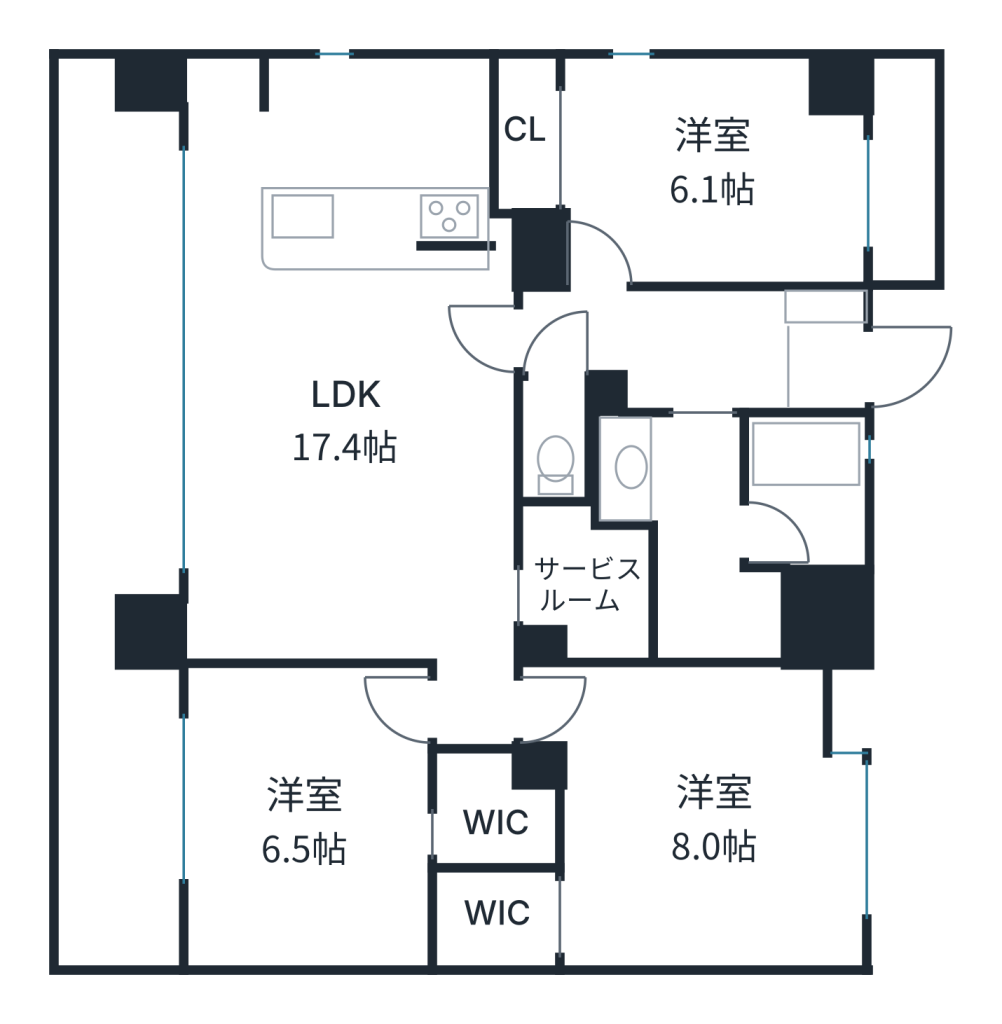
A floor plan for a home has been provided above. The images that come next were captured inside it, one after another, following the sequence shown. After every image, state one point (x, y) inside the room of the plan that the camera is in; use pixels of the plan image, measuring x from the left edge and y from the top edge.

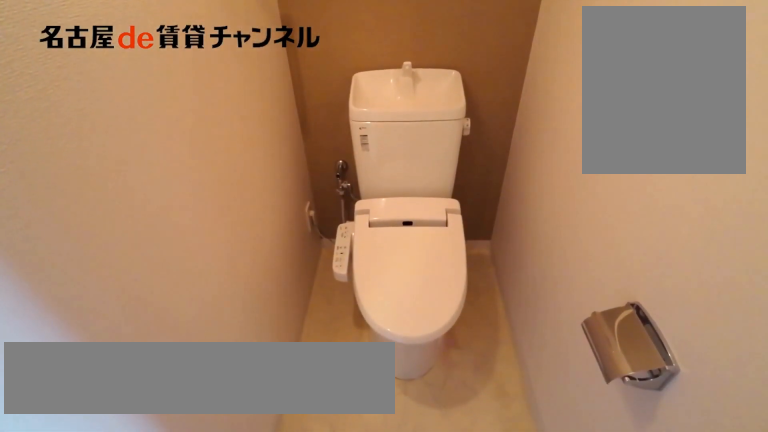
(555, 438)
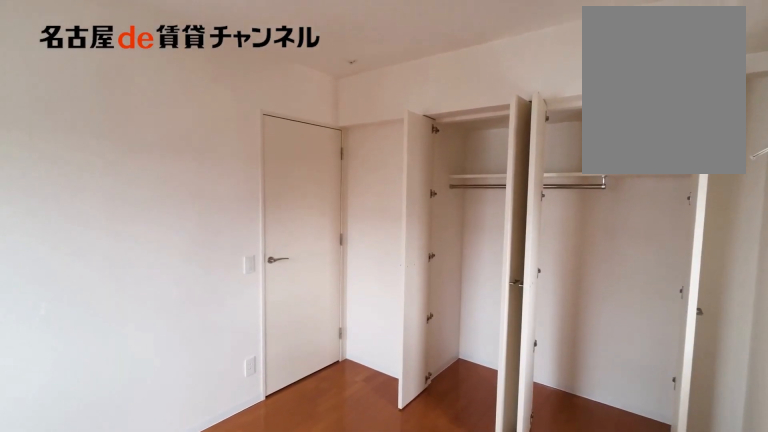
(678, 170)
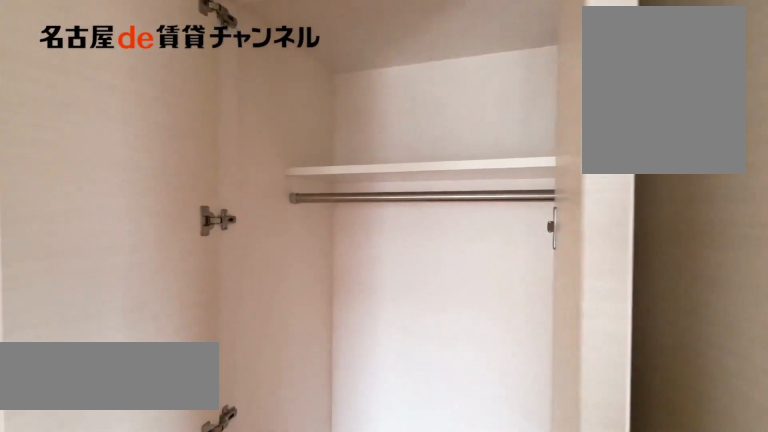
(678, 170)
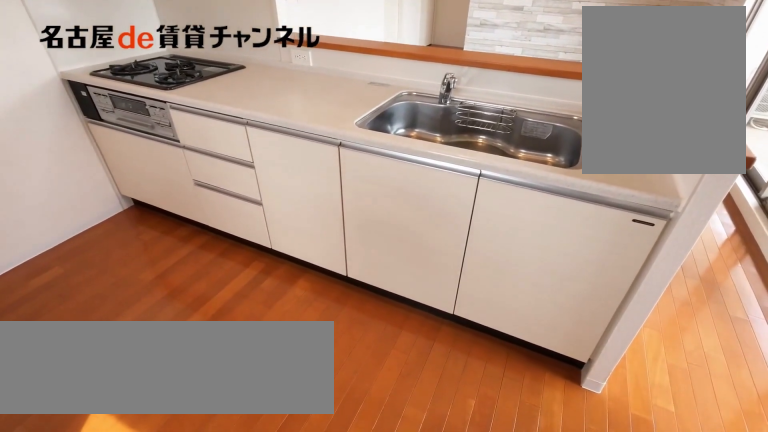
(345, 358)
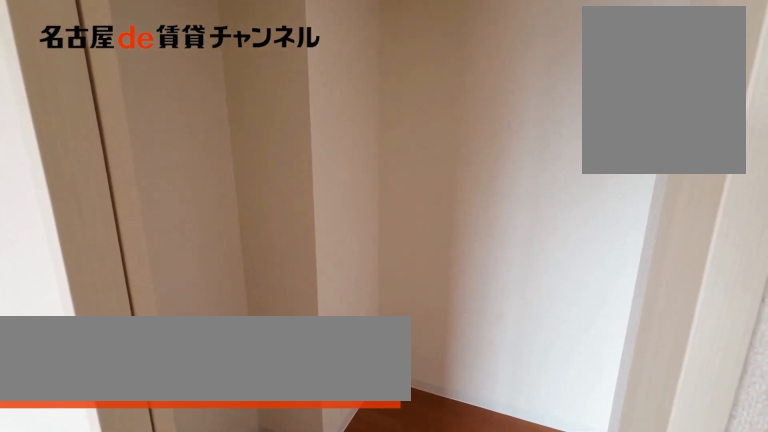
(584, 583)
